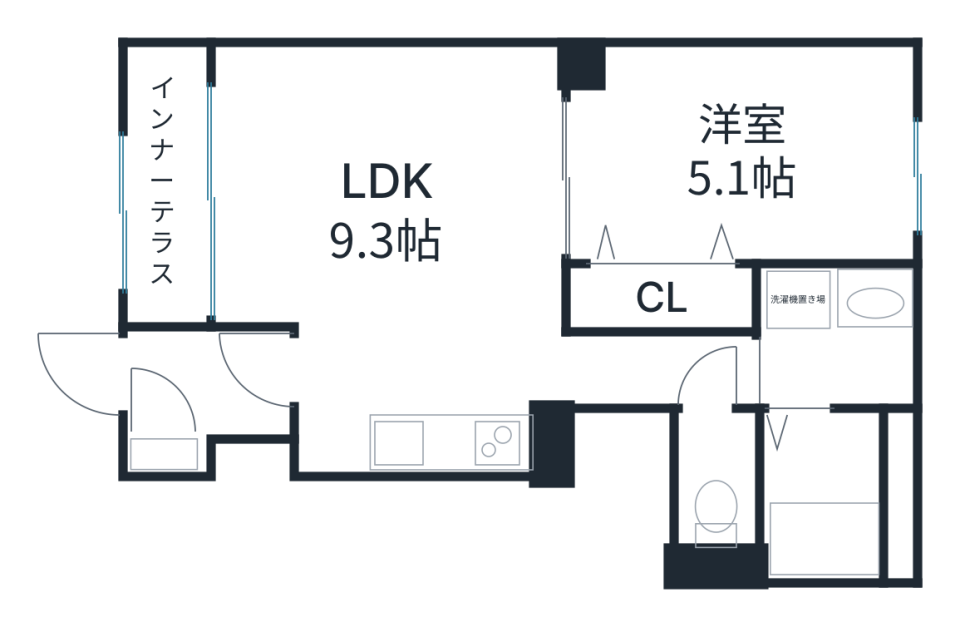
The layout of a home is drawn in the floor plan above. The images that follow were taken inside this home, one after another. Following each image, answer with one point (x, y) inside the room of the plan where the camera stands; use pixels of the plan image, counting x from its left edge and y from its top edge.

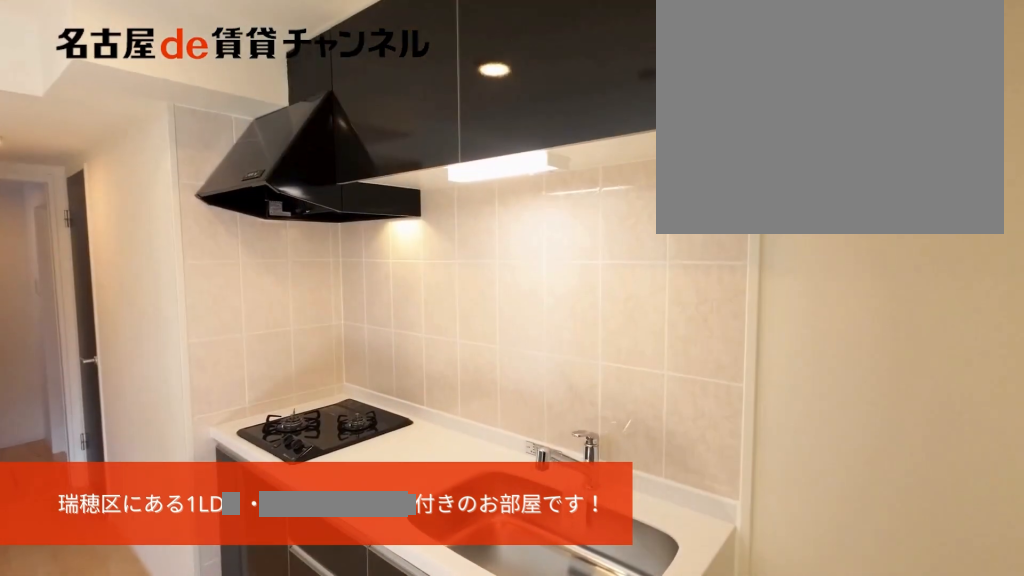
(465, 441)
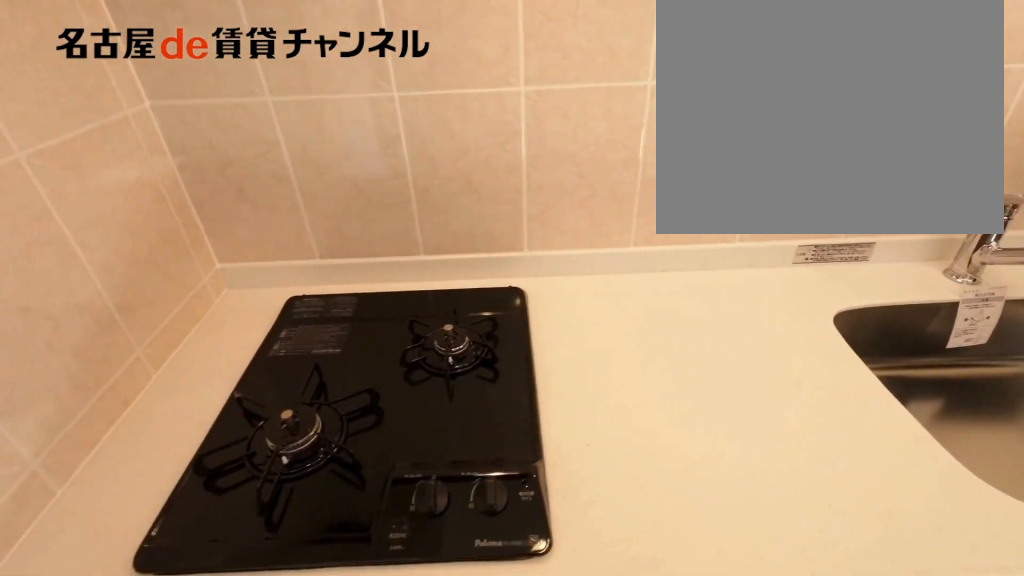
(465, 441)
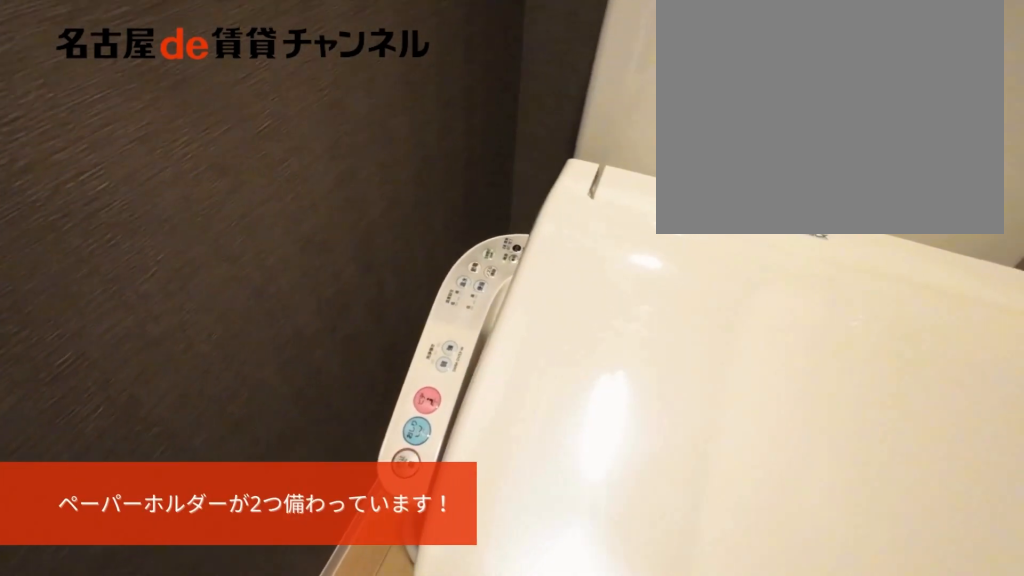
(714, 481)
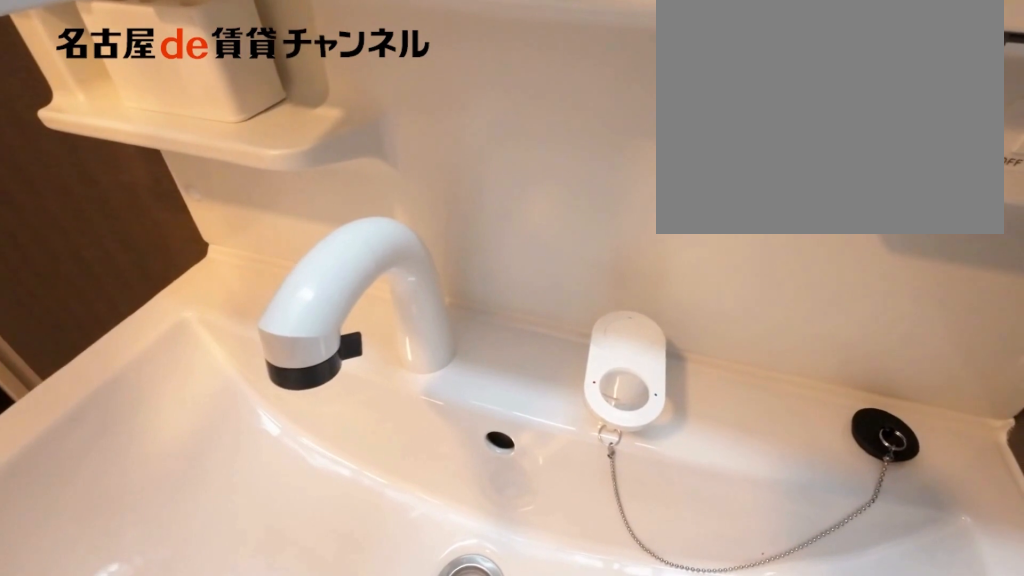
(834, 334)
